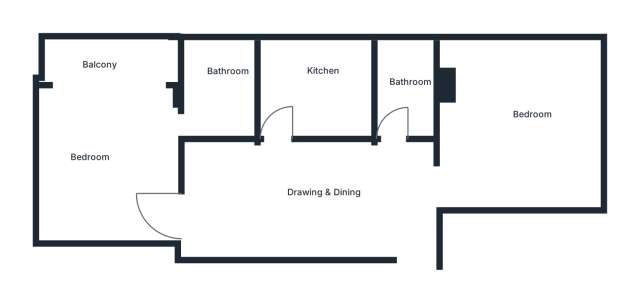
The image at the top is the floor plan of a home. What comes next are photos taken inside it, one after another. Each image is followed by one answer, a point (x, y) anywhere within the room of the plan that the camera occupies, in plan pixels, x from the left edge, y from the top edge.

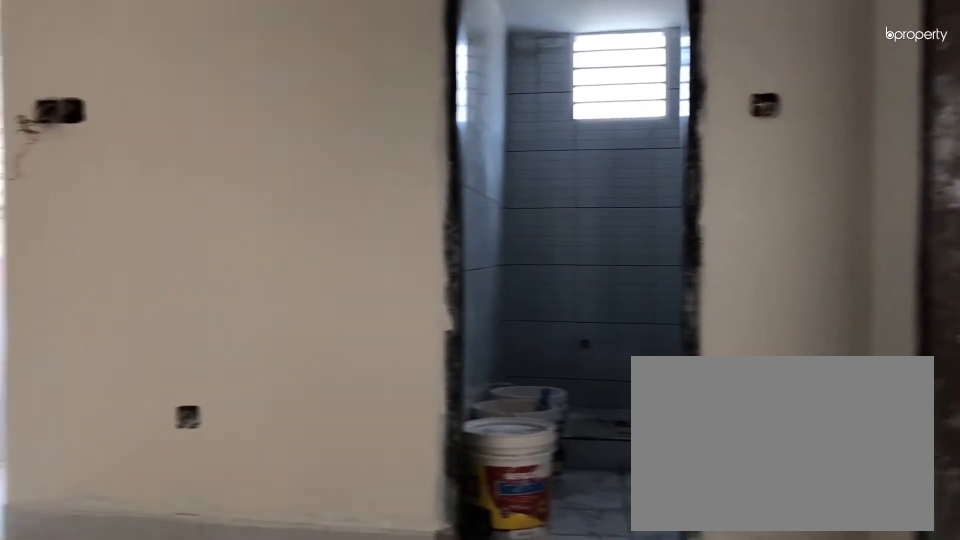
(341, 199)
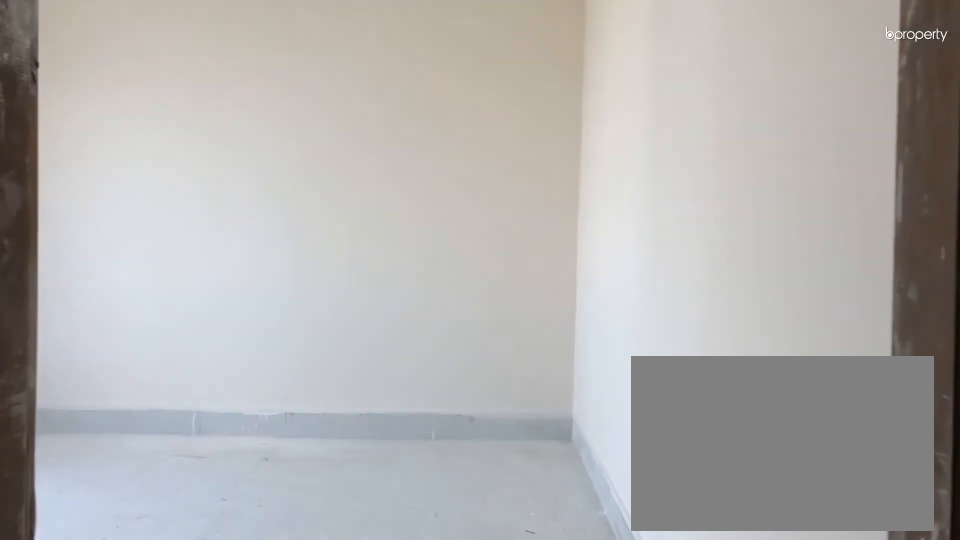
(481, 168)
